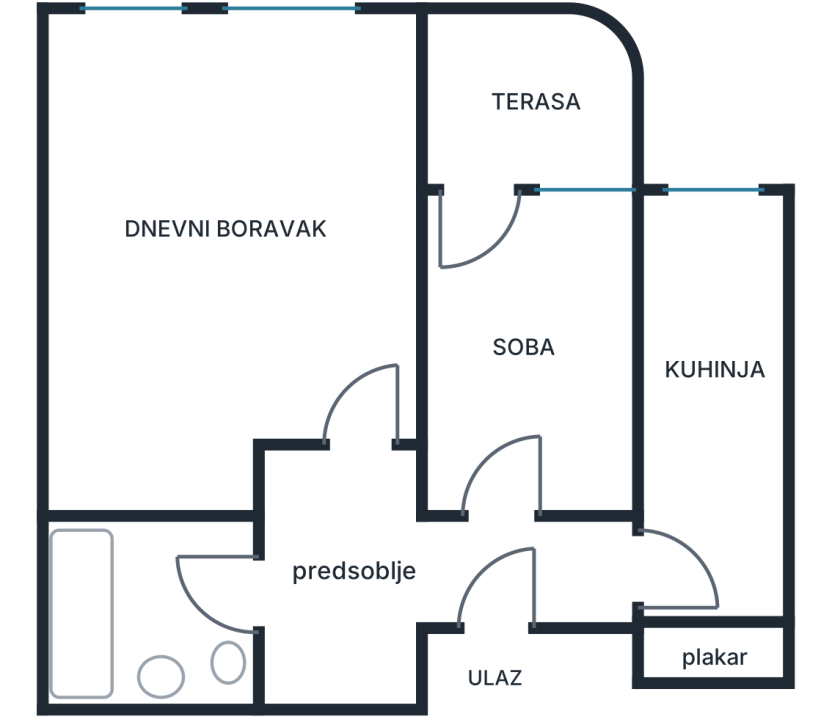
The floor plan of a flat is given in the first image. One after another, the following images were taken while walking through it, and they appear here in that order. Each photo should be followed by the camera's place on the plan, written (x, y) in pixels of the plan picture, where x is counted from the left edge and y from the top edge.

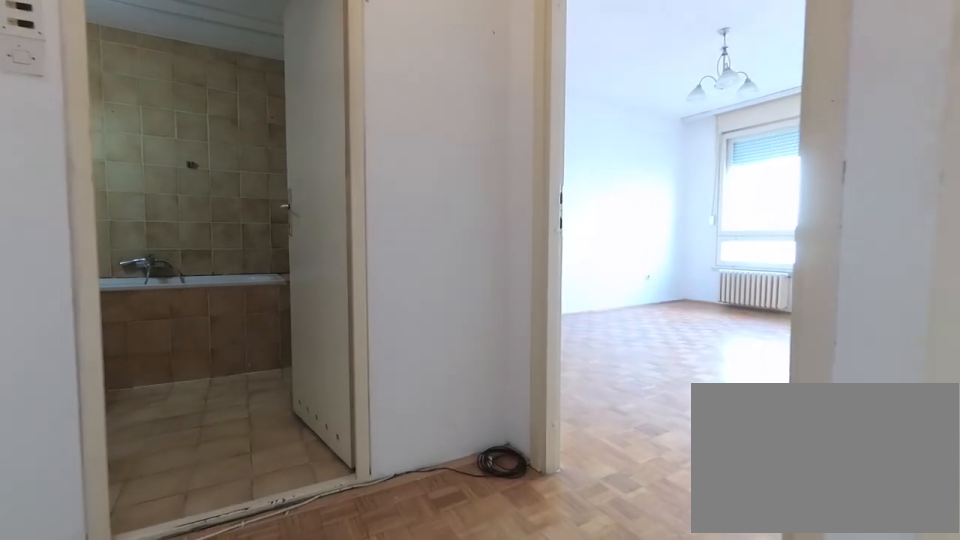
(476, 619)
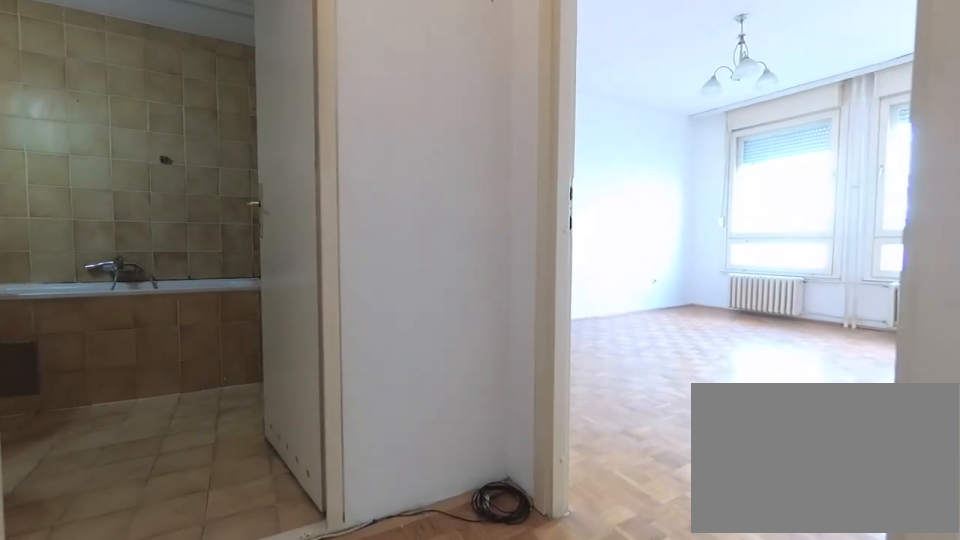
(420, 595)
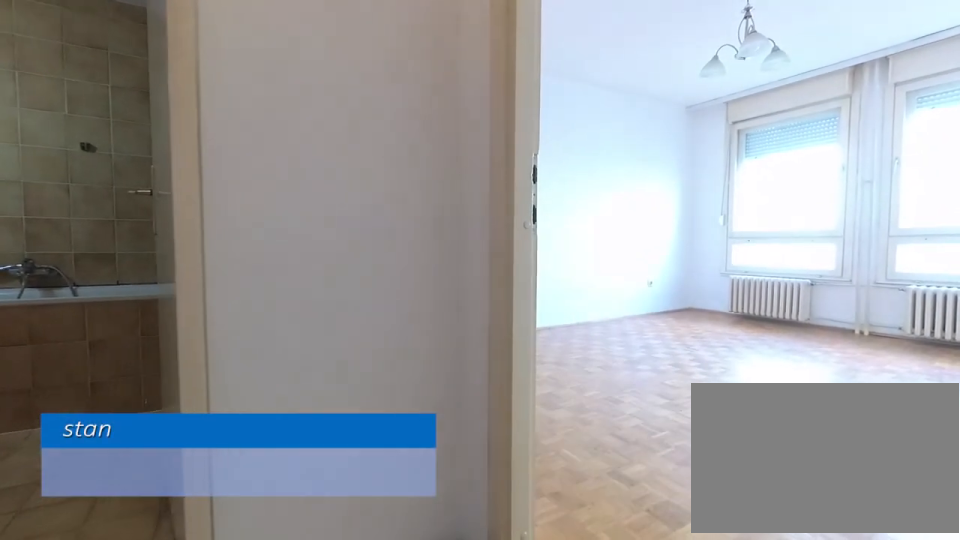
(358, 552)
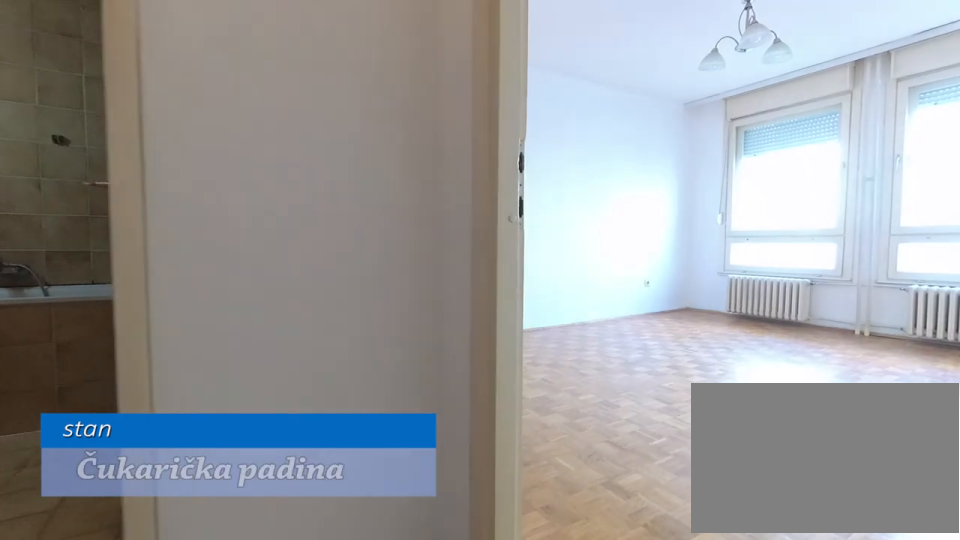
(356, 542)
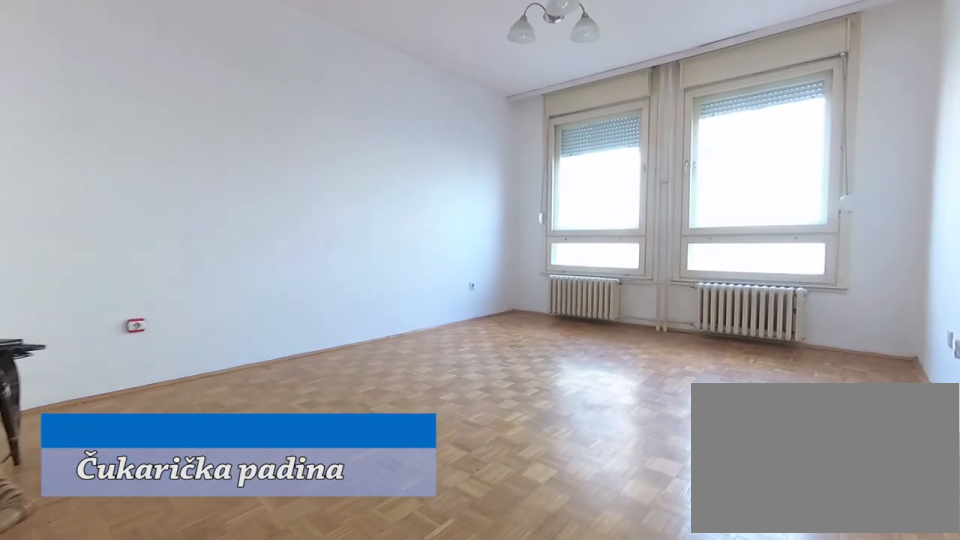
(357, 470)
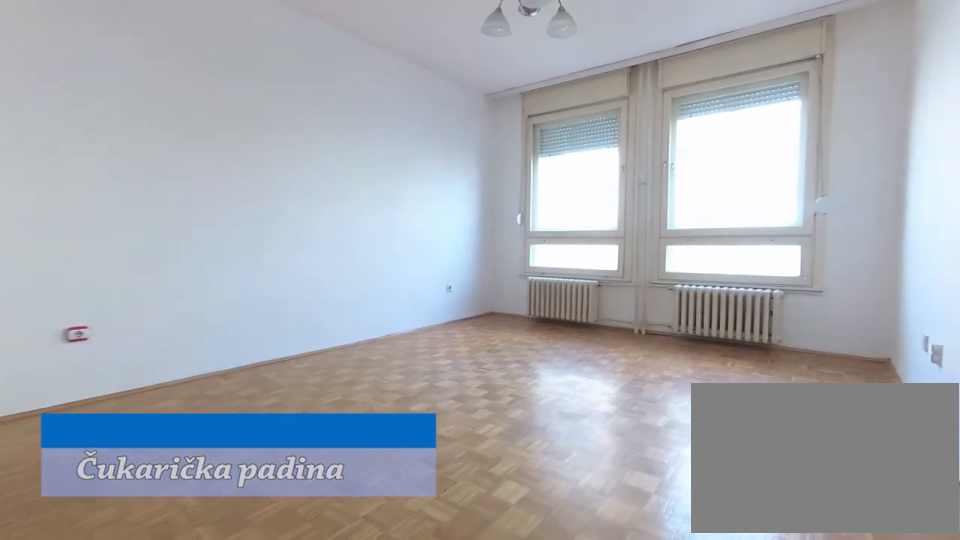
(357, 458)
